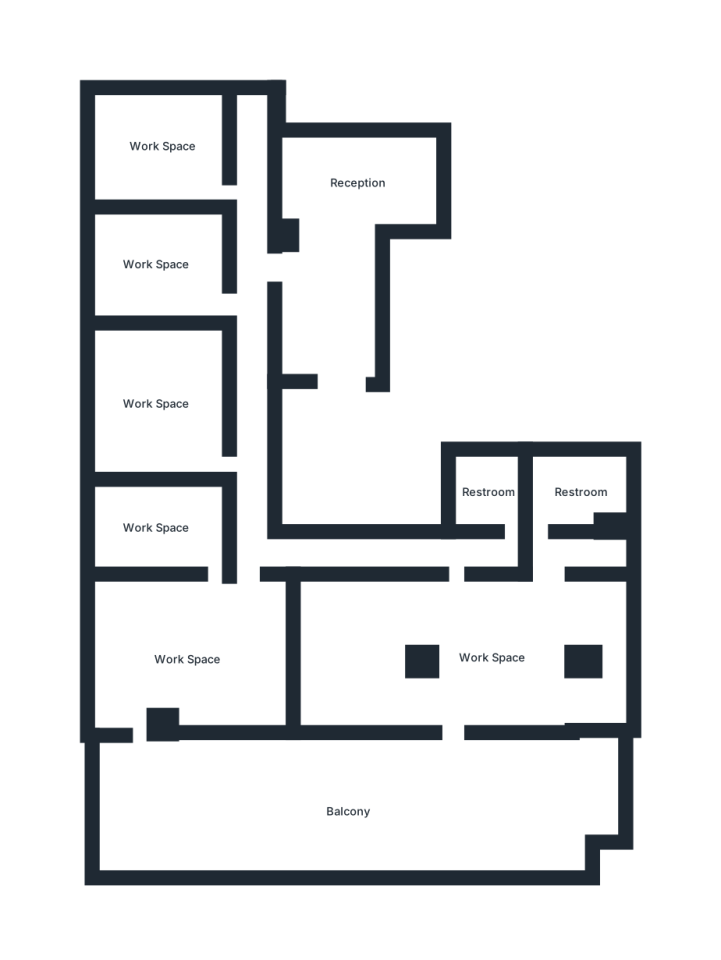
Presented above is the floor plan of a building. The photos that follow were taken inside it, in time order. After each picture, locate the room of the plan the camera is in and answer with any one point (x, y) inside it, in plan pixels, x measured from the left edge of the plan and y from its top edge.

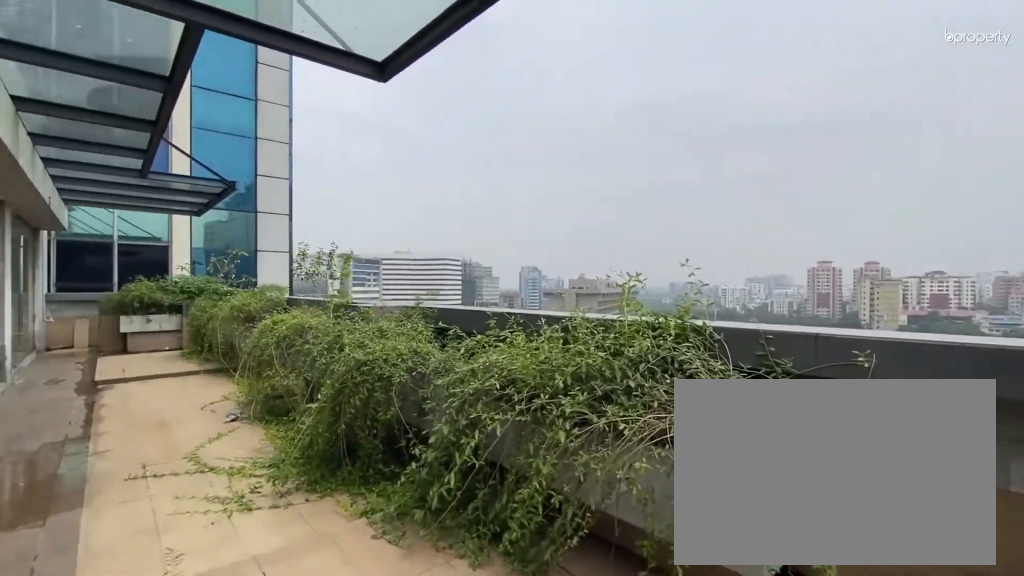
(201, 820)
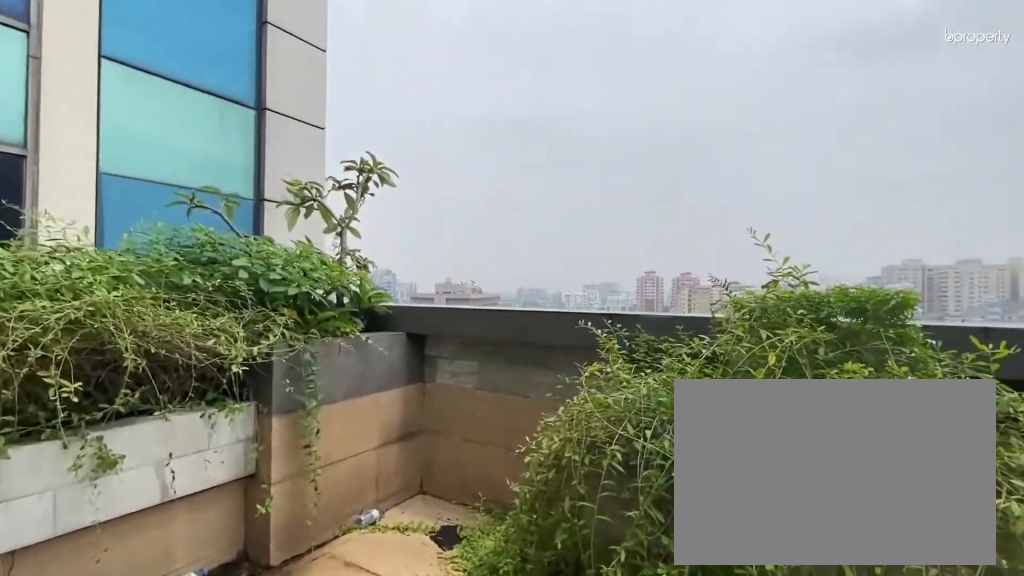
(421, 820)
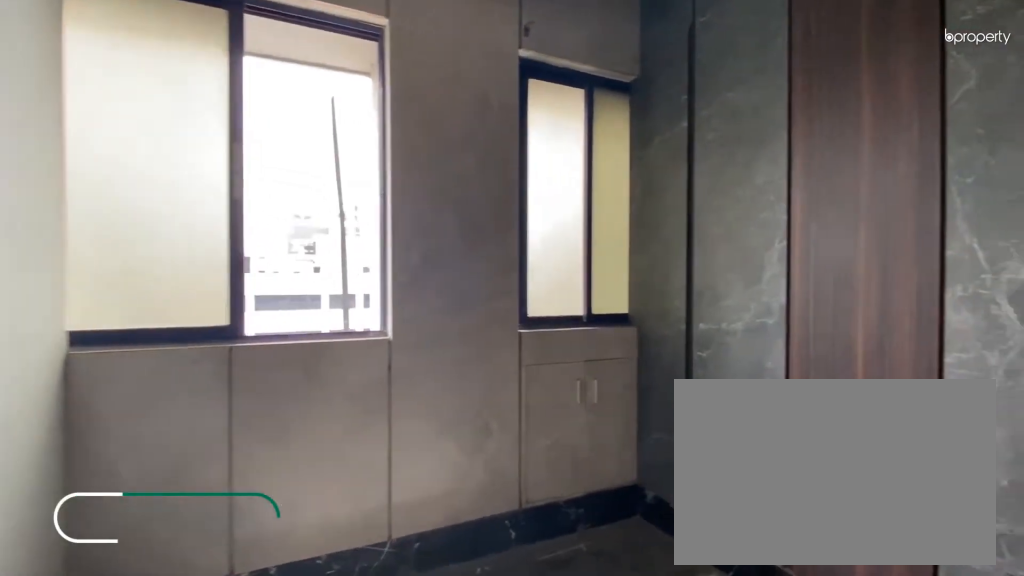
(154, 528)
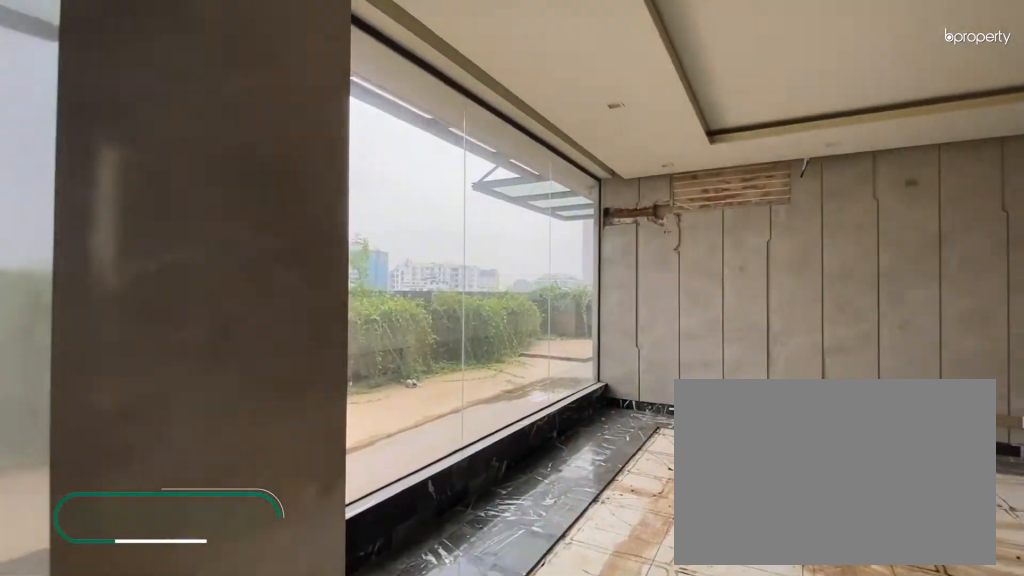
(471, 651)
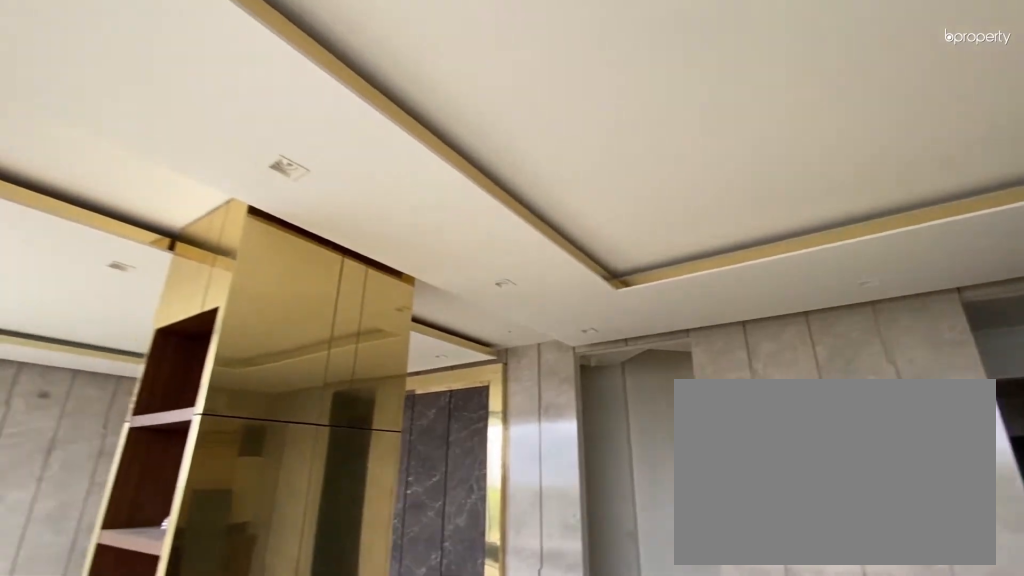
(471, 651)
